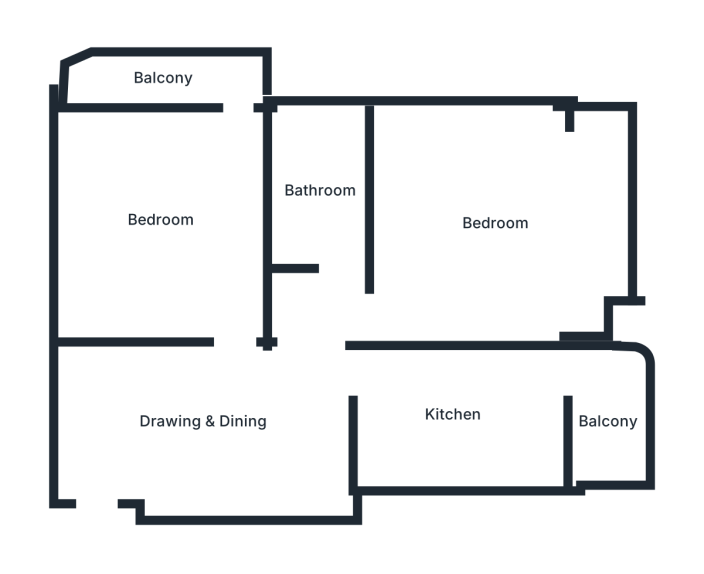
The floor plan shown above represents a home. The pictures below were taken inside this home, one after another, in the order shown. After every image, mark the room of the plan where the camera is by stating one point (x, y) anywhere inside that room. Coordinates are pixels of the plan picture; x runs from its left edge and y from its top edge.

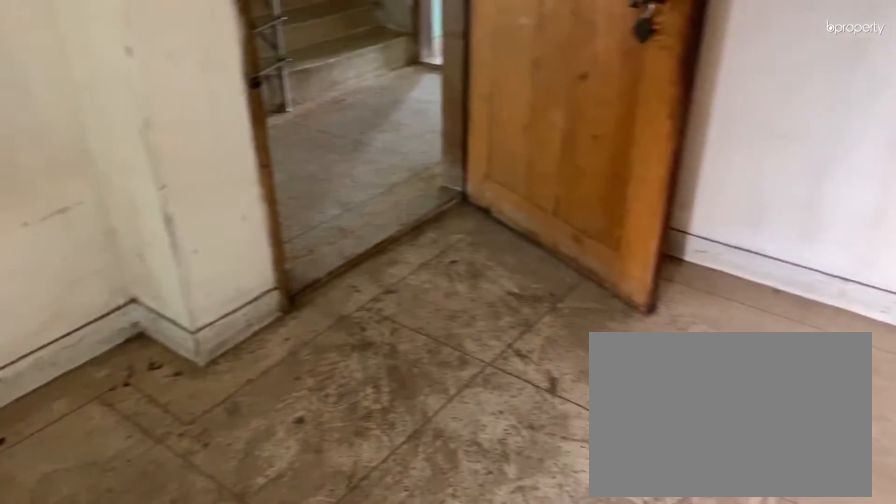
(208, 419)
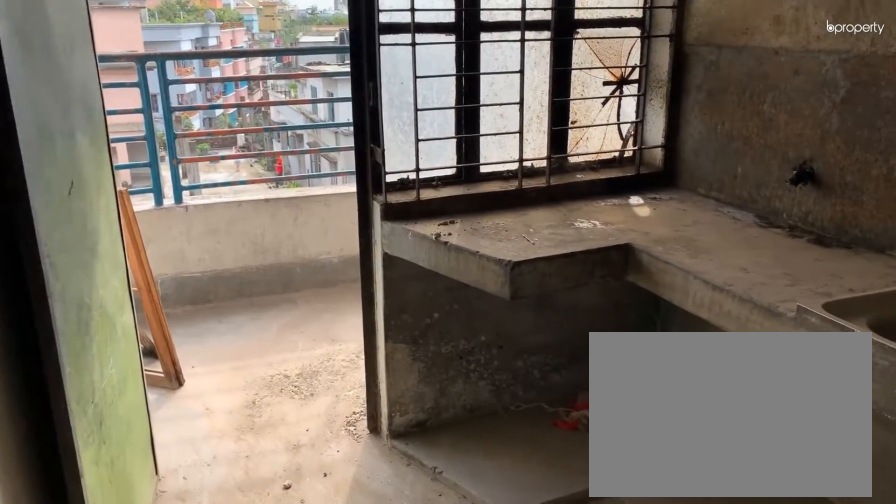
(452, 415)
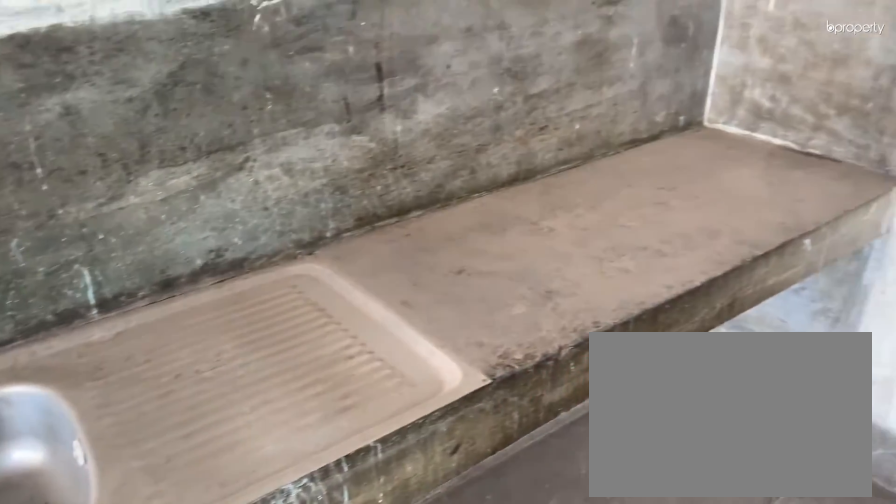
(452, 415)
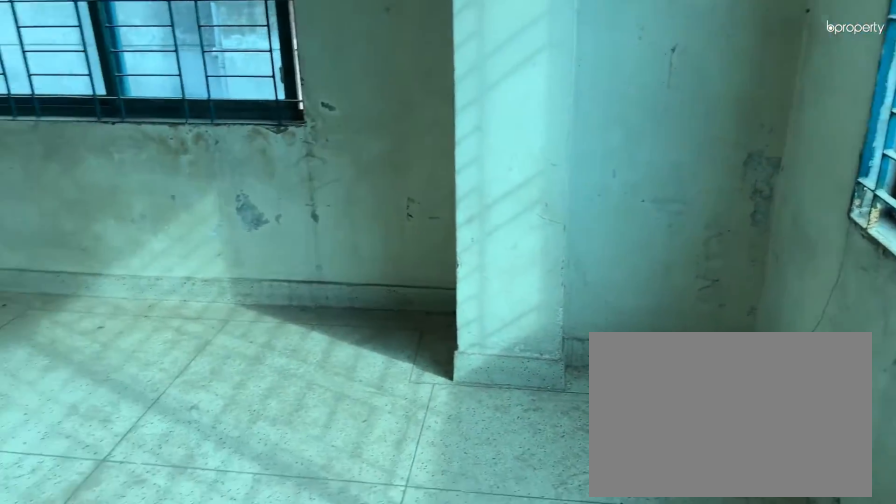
(492, 222)
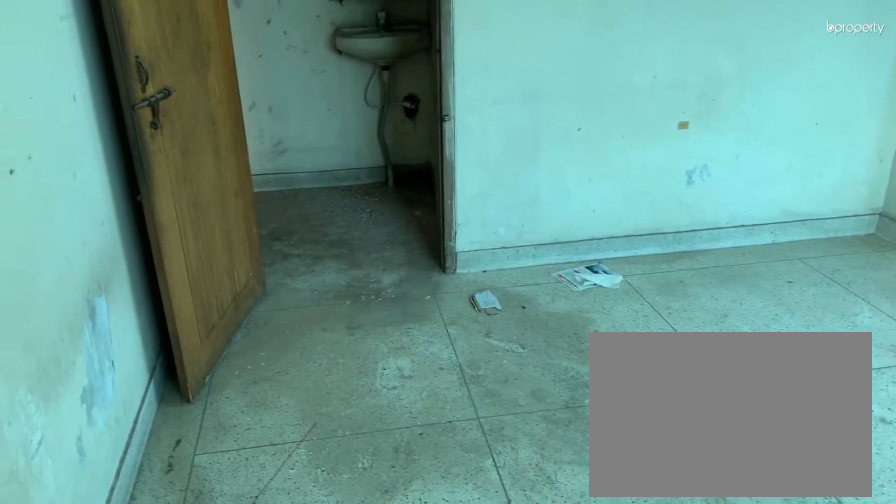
(492, 222)
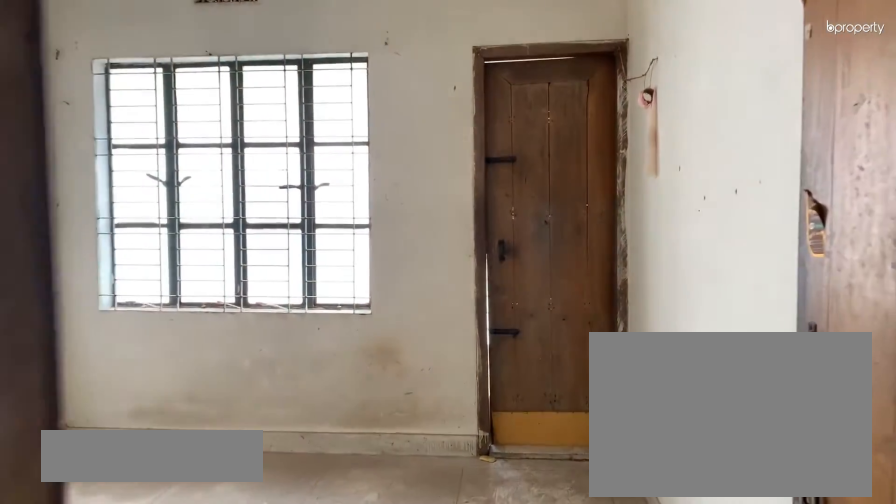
(160, 222)
